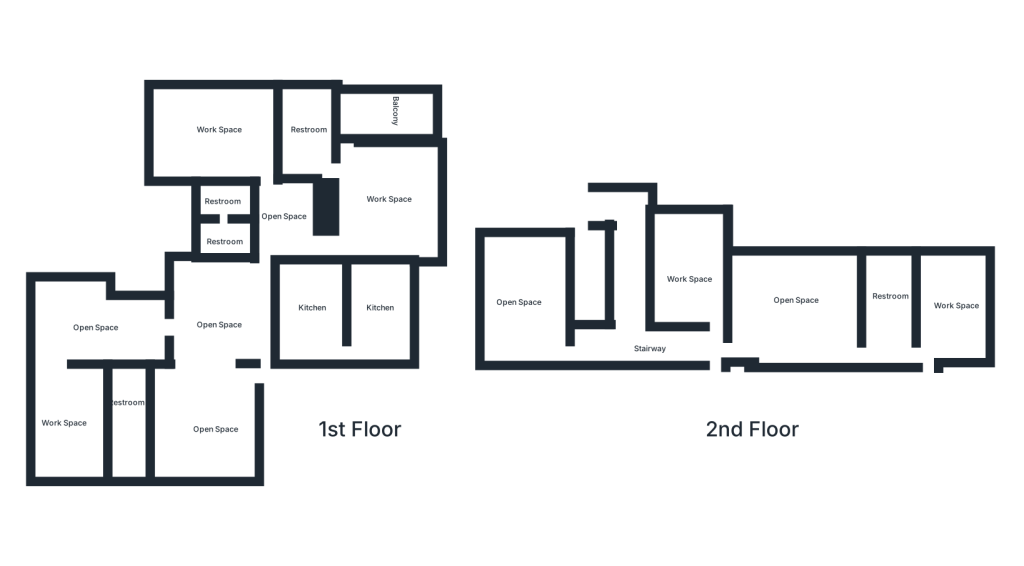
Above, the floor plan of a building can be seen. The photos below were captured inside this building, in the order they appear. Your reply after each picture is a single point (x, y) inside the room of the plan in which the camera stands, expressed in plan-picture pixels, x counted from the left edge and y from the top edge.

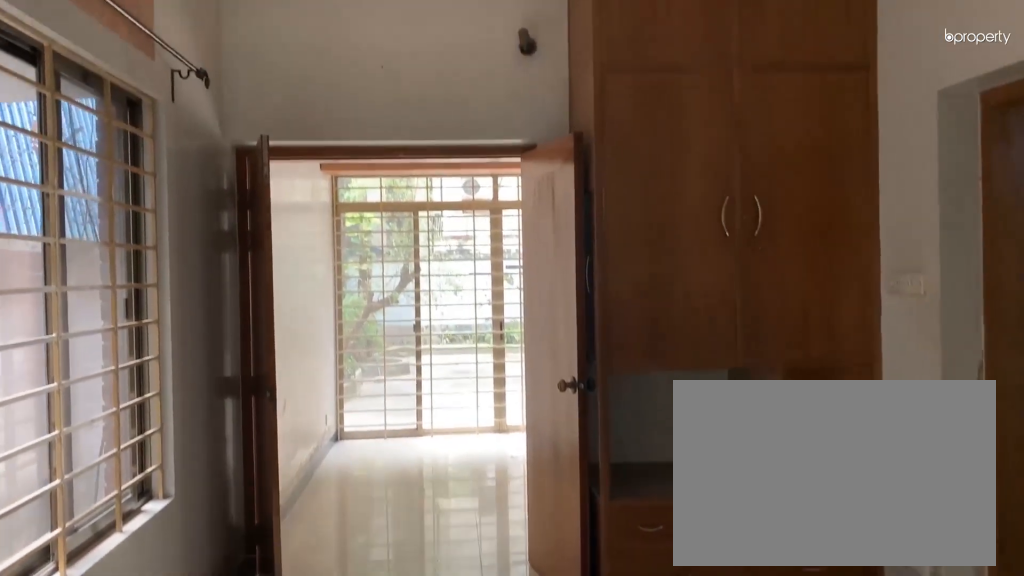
(70, 425)
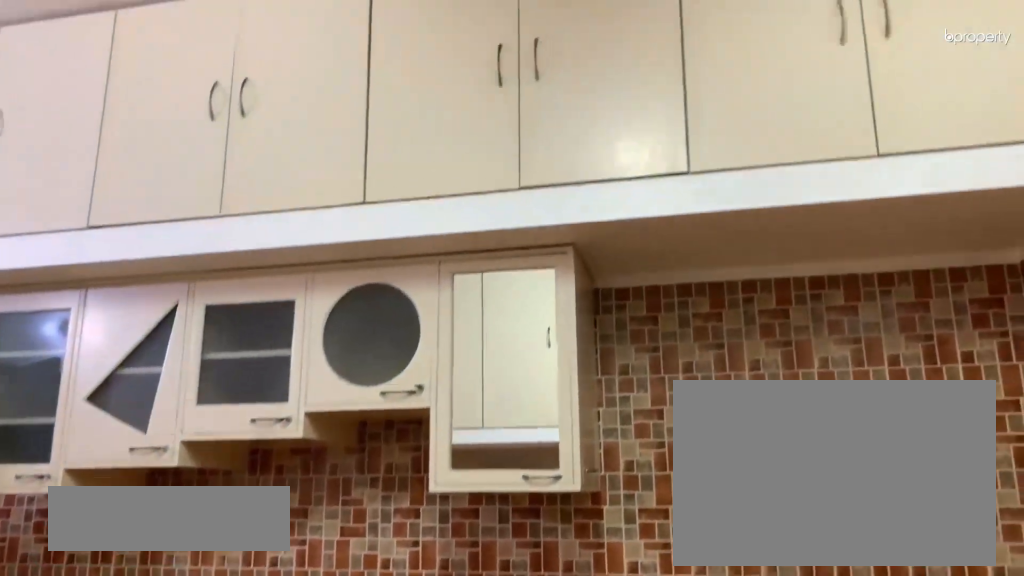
(310, 319)
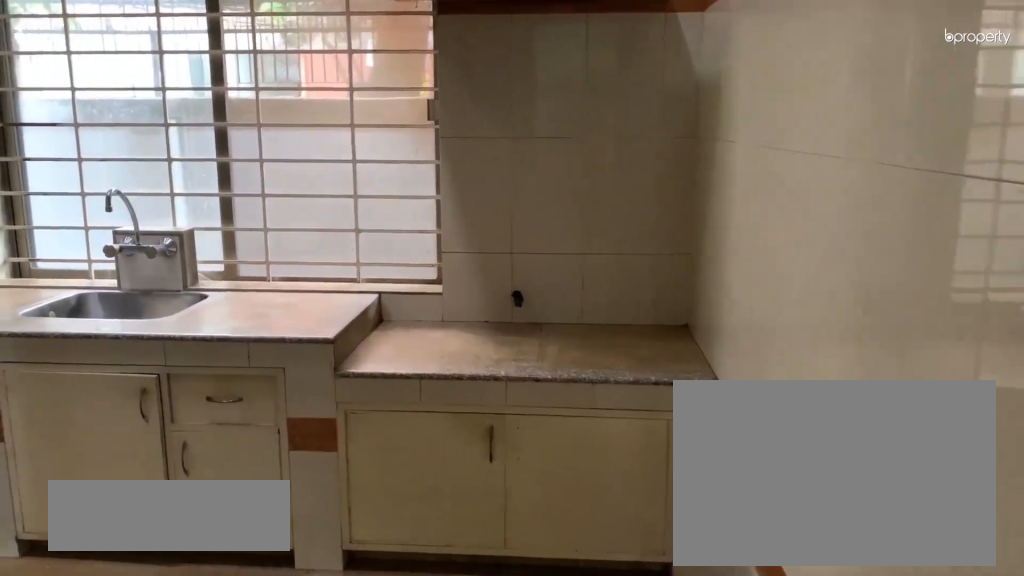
(382, 318)
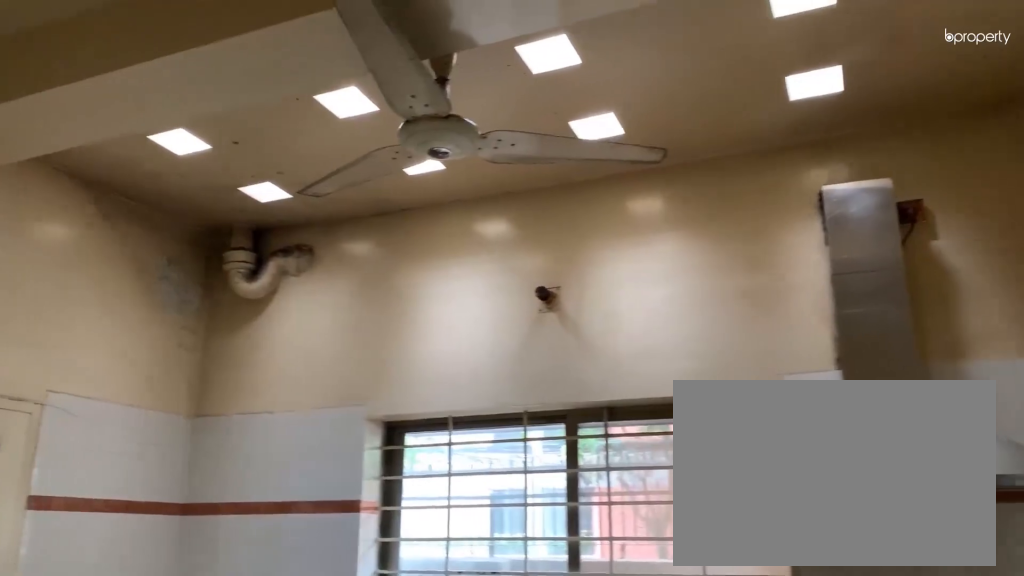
(382, 318)
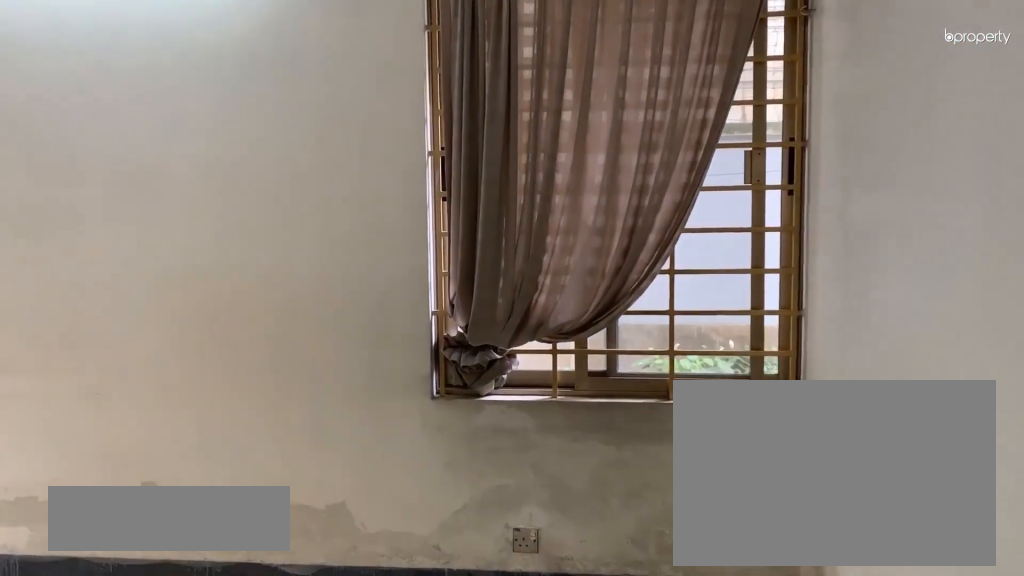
(219, 142)
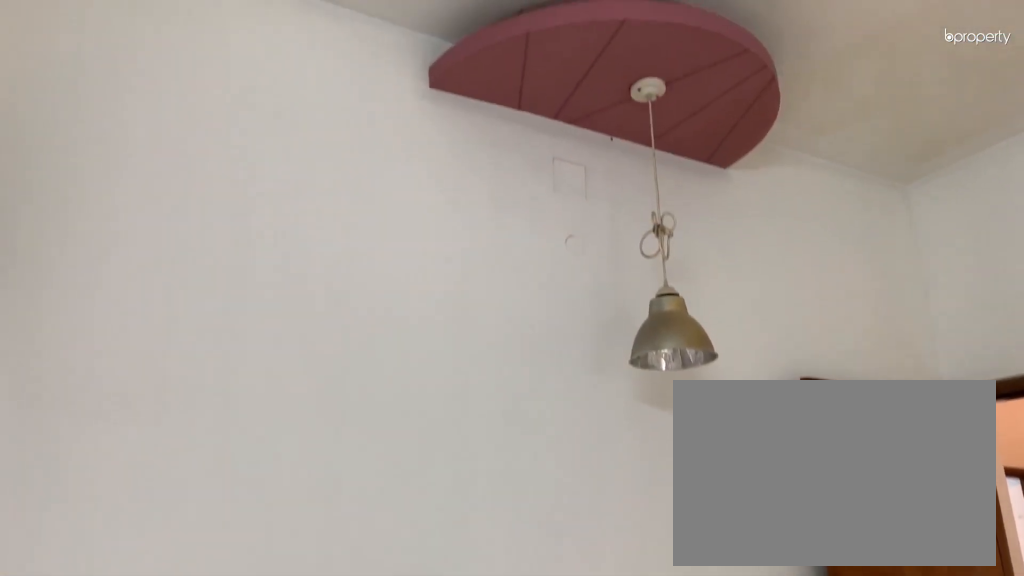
(219, 142)
